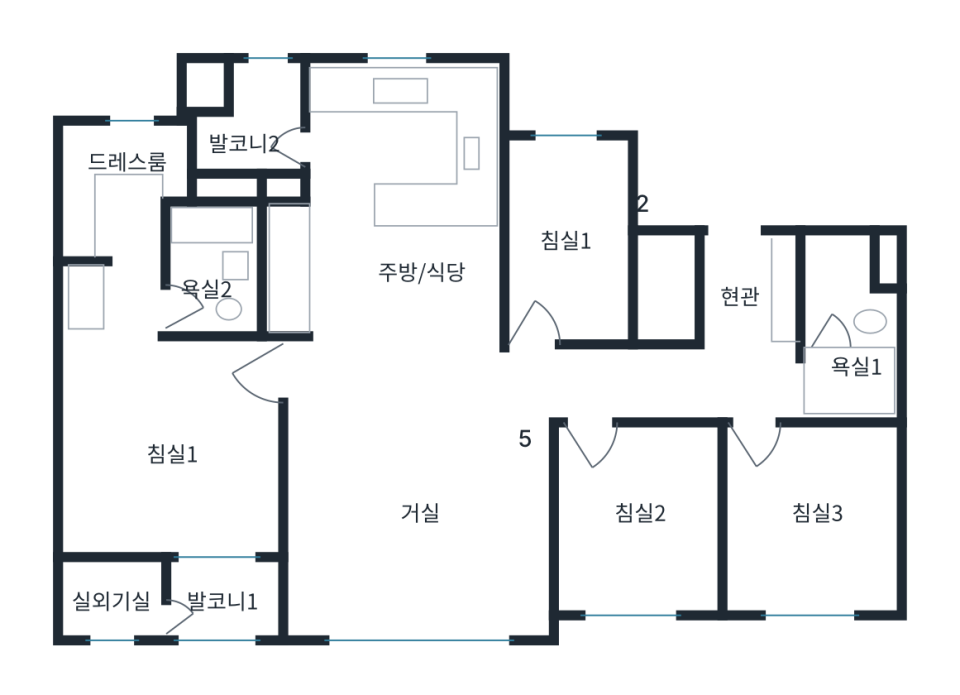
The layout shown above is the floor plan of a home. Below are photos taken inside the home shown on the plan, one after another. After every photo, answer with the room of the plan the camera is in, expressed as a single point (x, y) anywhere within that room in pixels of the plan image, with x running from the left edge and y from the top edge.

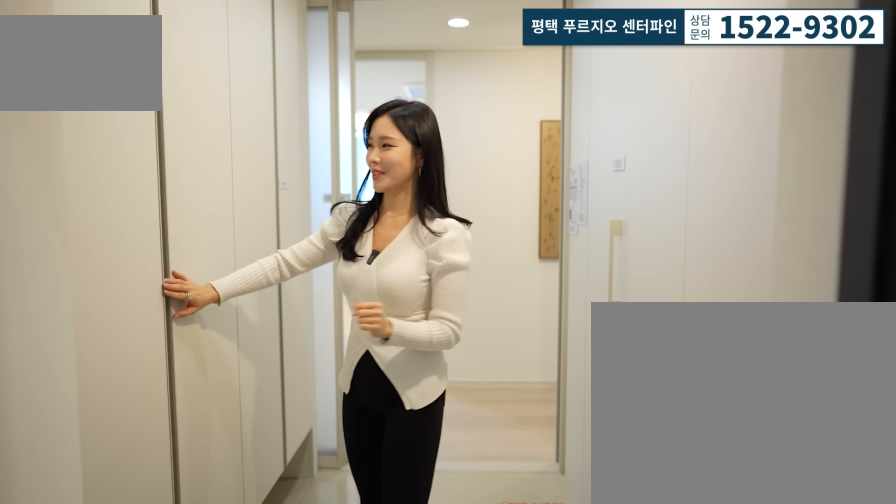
(766, 280)
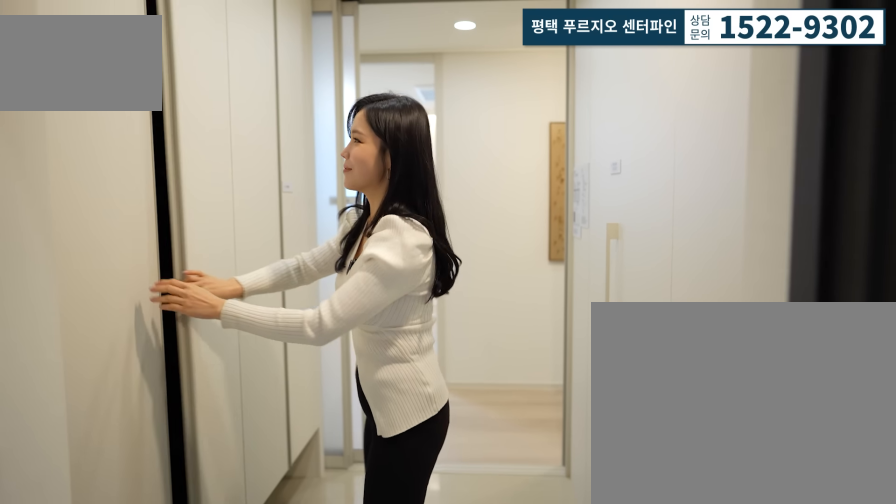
(724, 268)
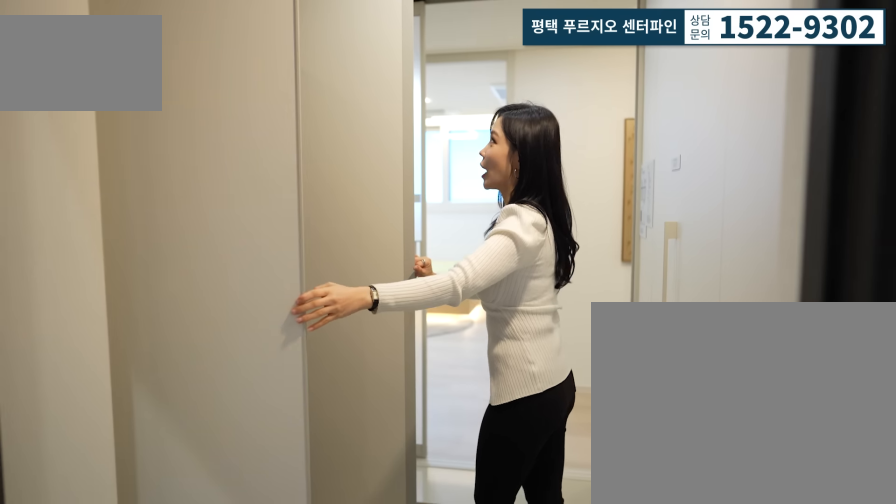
(723, 269)
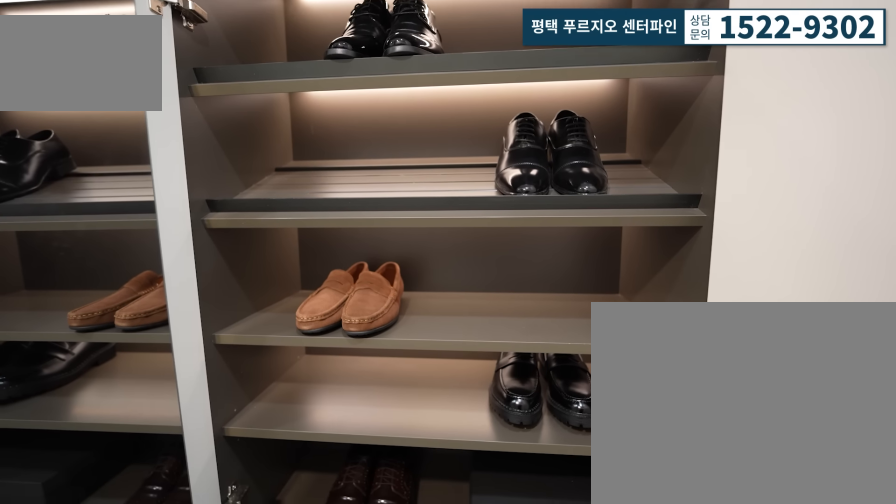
(726, 286)
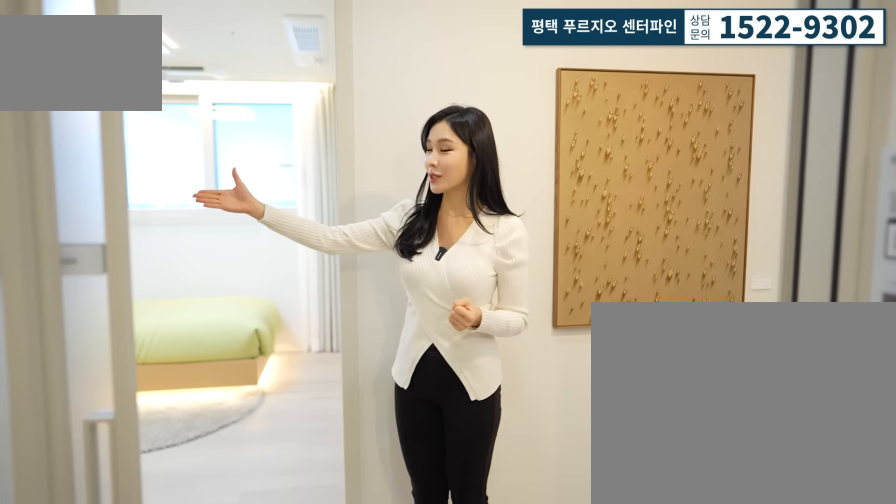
(726, 286)
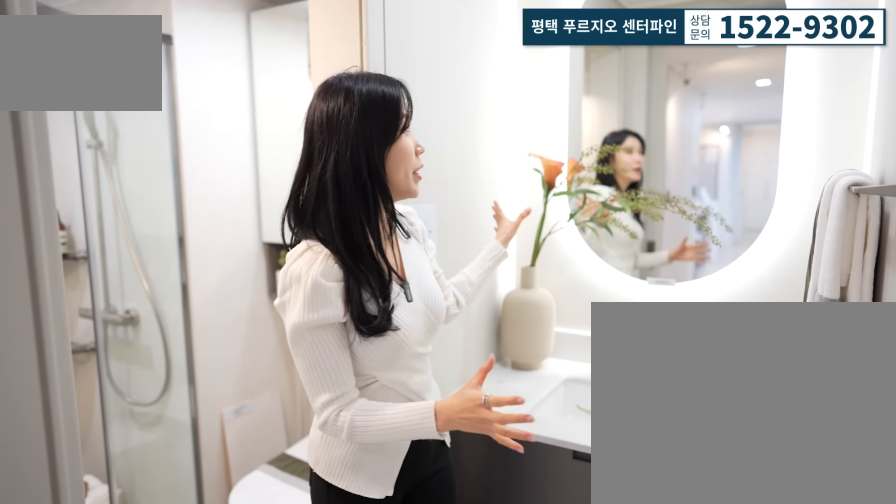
(834, 357)
